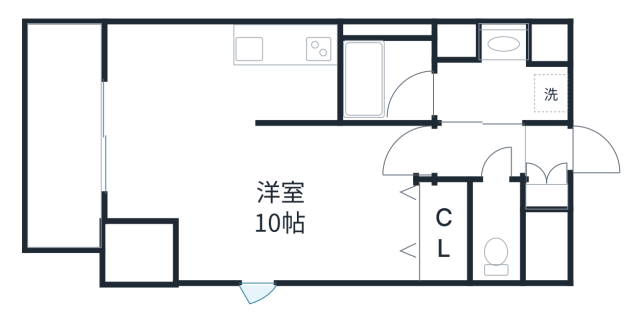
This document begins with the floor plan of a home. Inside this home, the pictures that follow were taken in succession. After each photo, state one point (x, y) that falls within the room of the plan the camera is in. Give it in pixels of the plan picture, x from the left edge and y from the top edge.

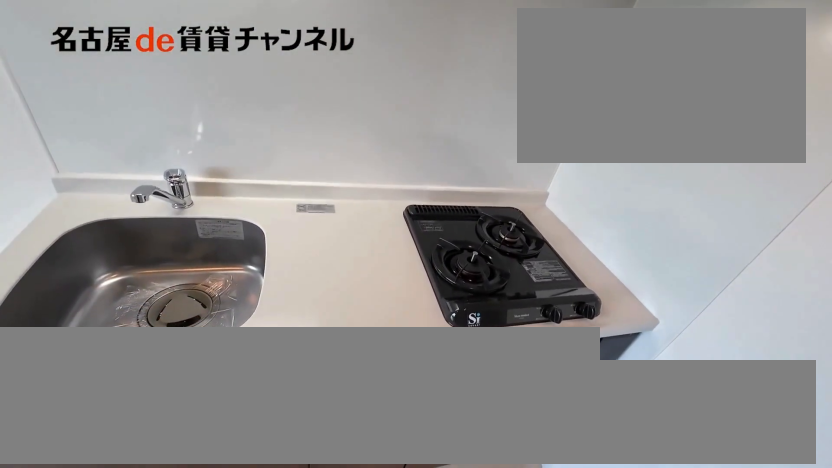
(287, 71)
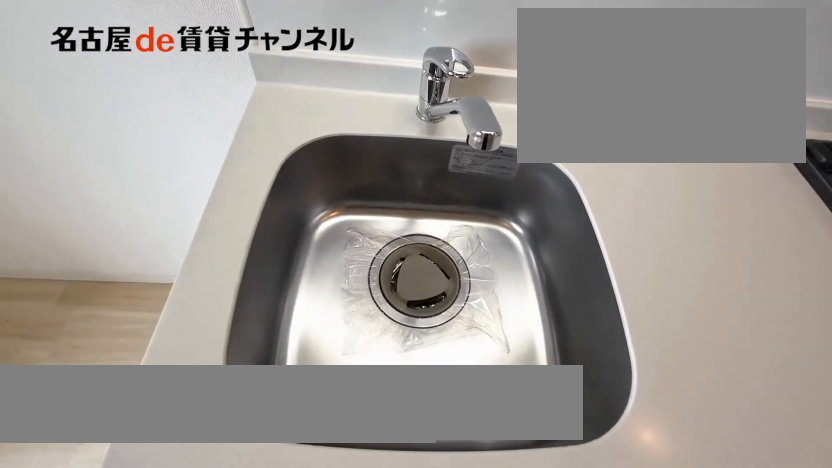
(287, 71)
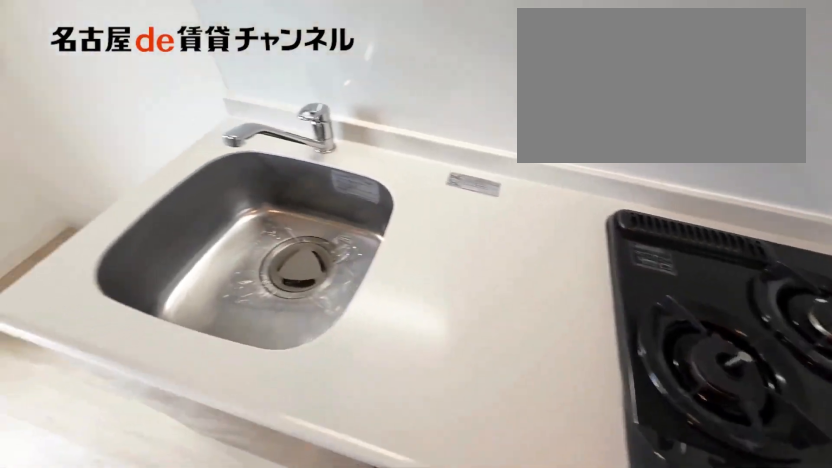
(169, 73)
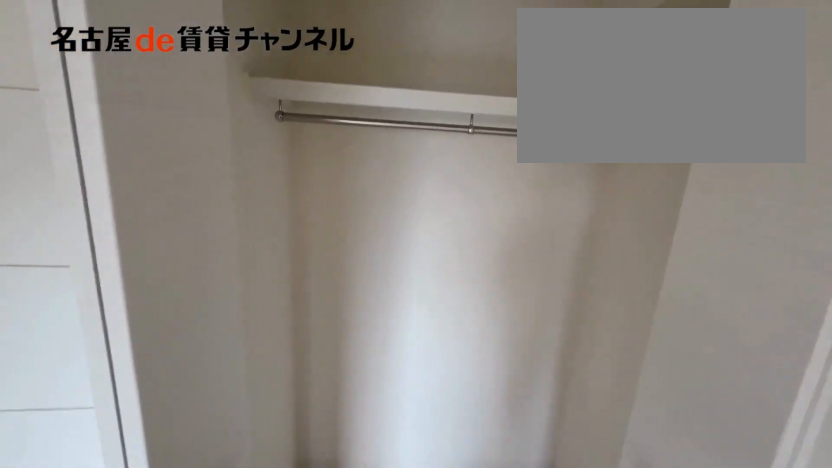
(444, 231)
